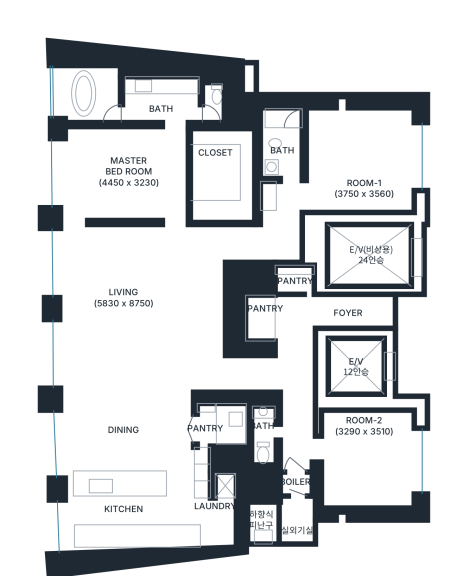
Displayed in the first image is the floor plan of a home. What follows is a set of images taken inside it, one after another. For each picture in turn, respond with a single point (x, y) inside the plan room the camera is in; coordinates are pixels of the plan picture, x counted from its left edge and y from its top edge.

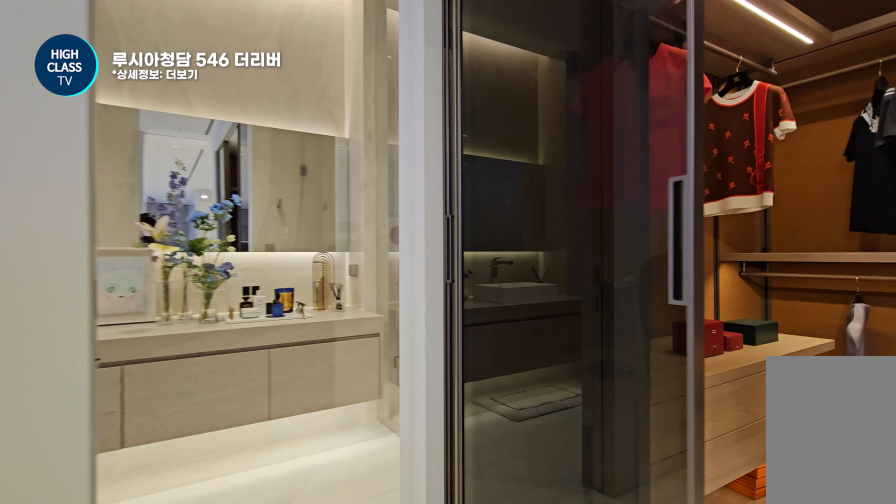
(155, 170)
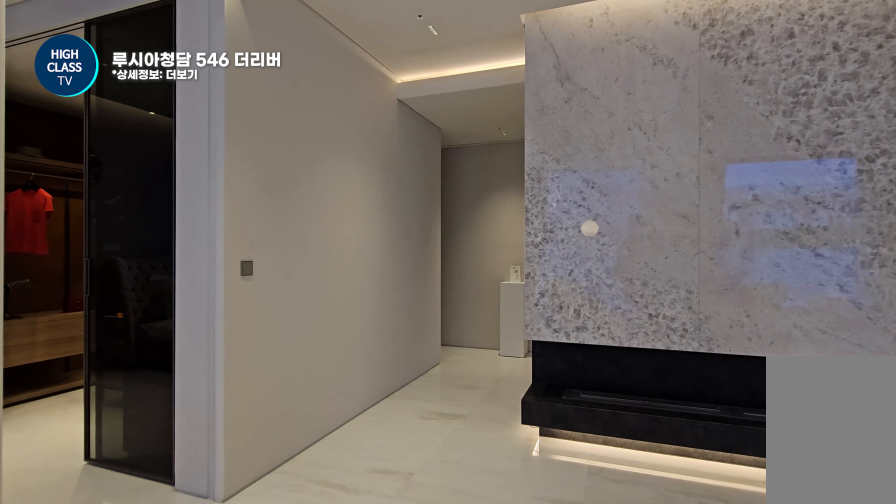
(136, 300)
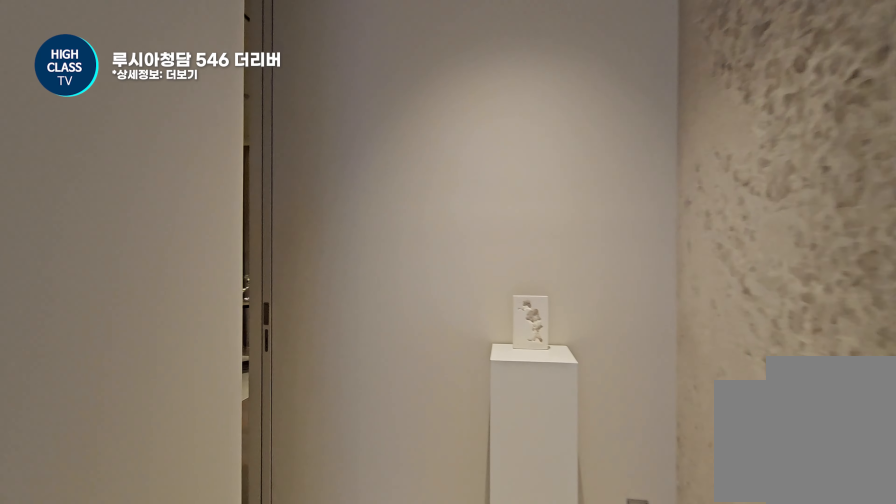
(262, 241)
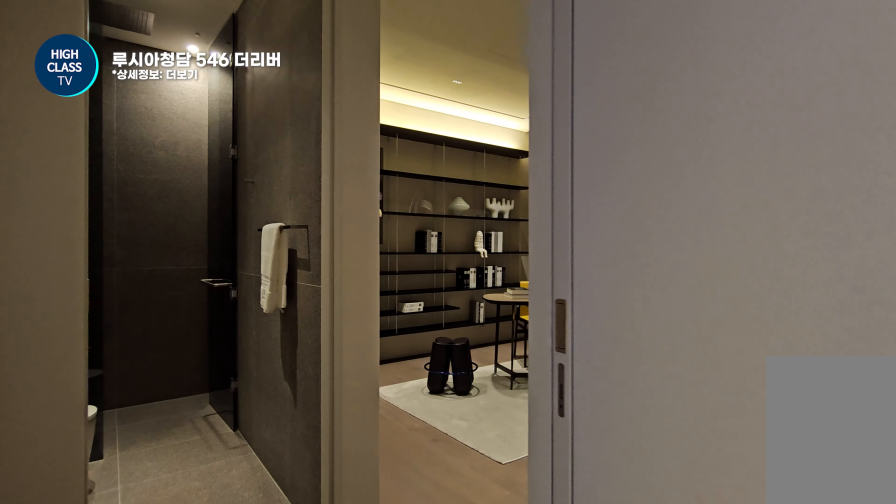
(262, 241)
